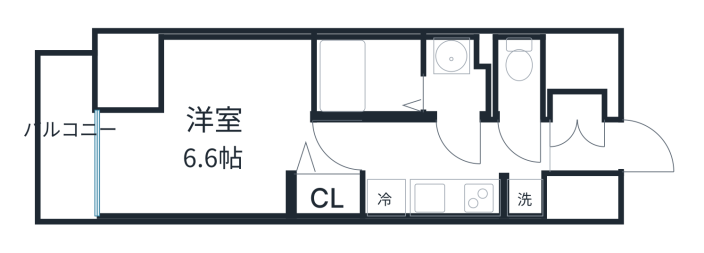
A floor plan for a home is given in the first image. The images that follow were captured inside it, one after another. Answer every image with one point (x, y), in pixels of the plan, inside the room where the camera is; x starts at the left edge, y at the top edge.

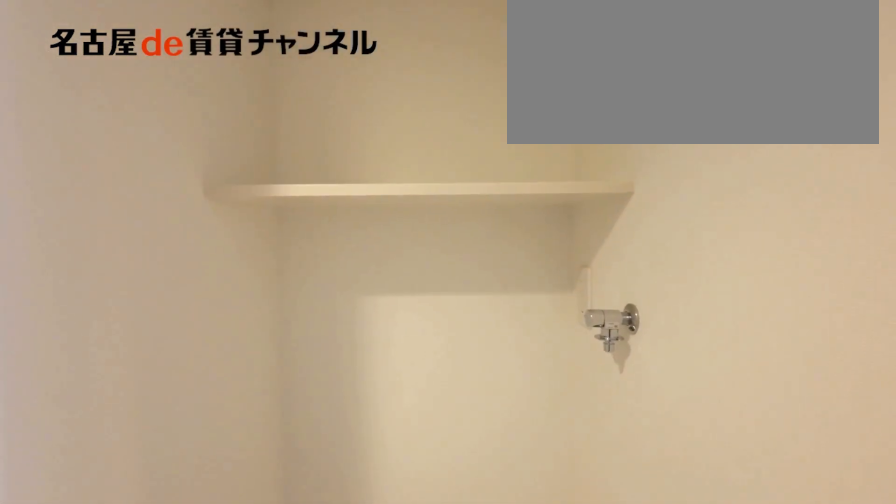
(522, 196)
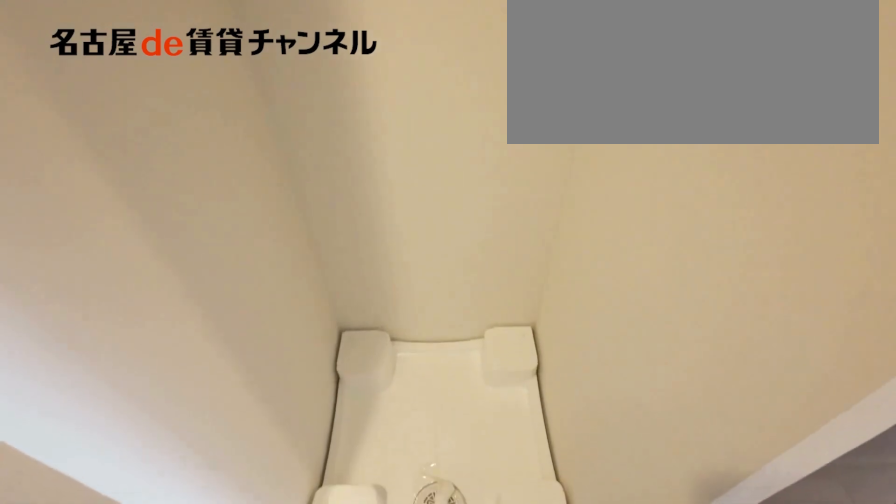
(522, 196)
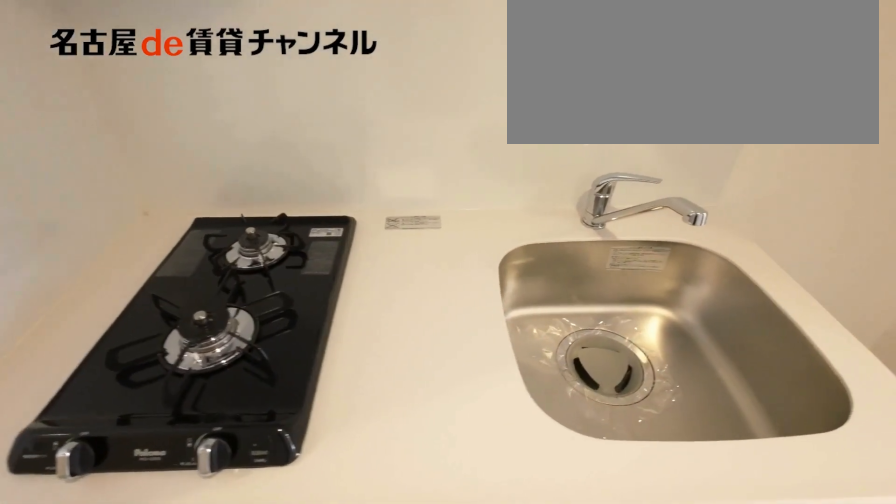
(432, 194)
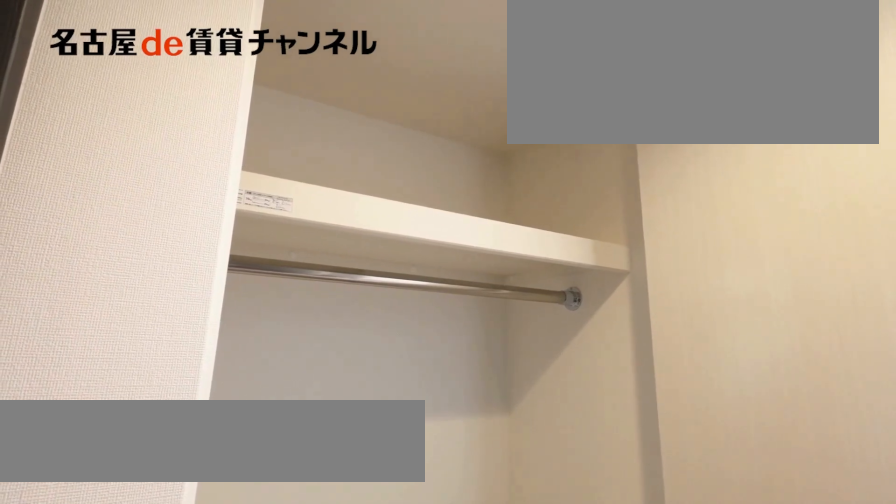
(325, 195)
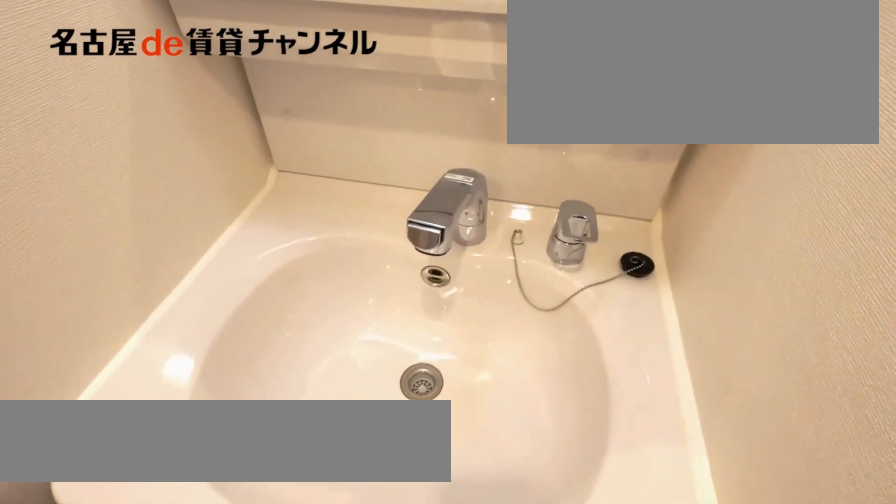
(458, 77)
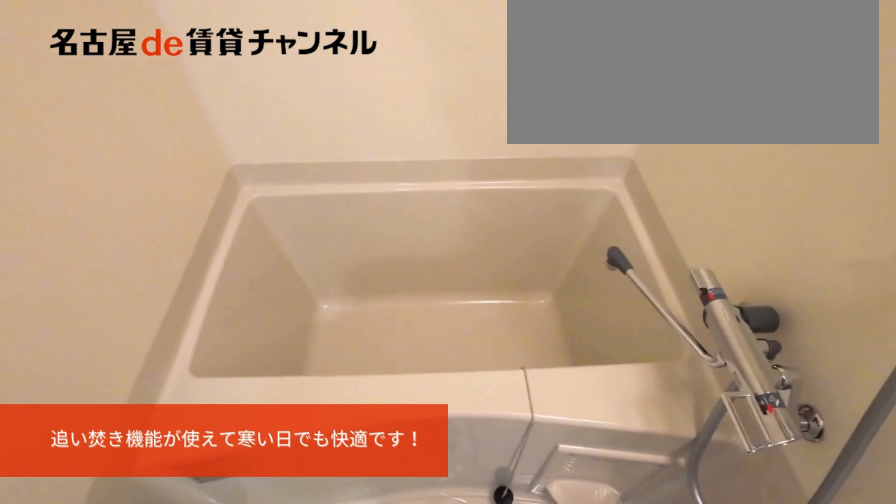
(368, 76)
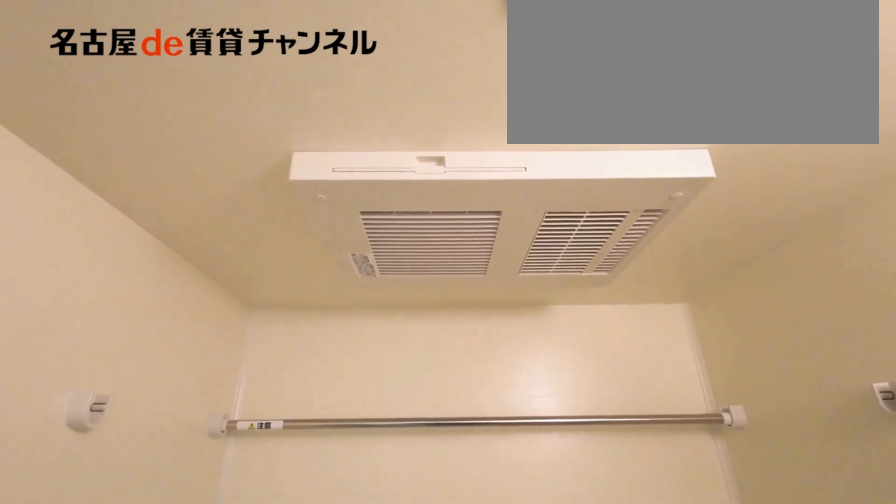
(368, 76)
